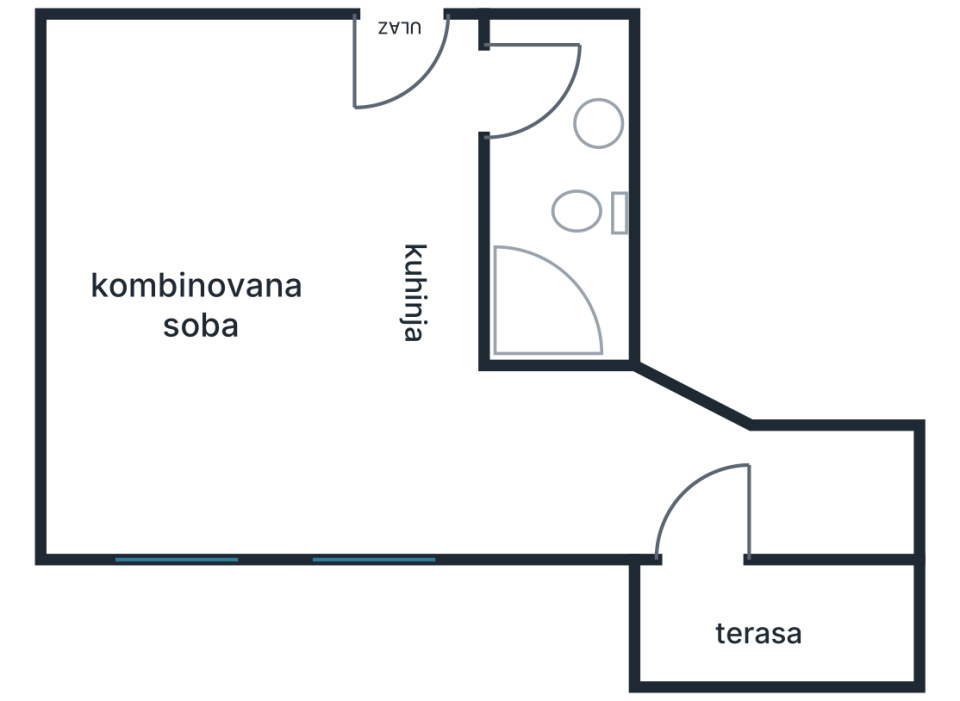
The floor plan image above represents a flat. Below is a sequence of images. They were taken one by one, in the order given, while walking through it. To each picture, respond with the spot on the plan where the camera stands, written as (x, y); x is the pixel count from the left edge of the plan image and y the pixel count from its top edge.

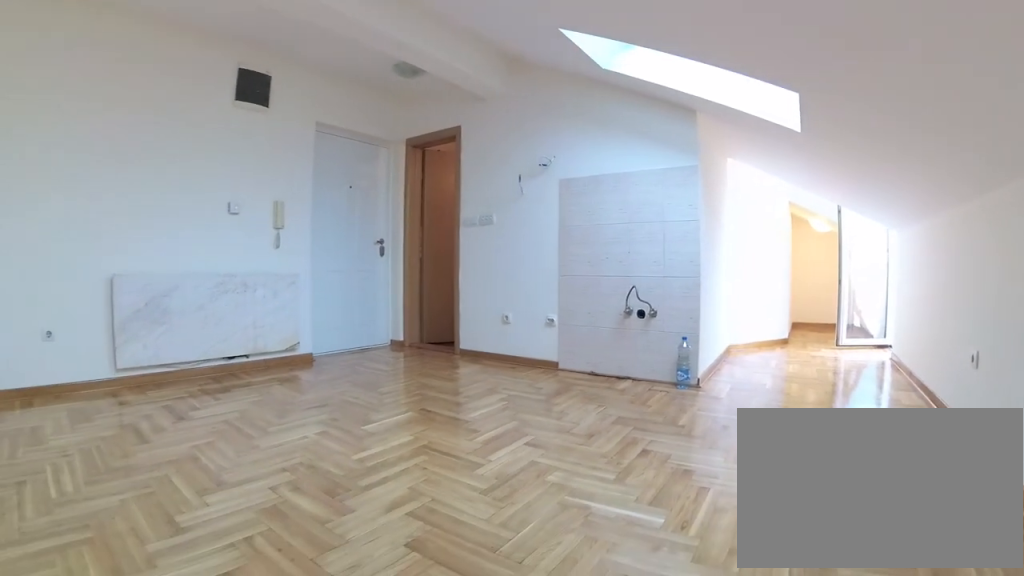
(110, 430)
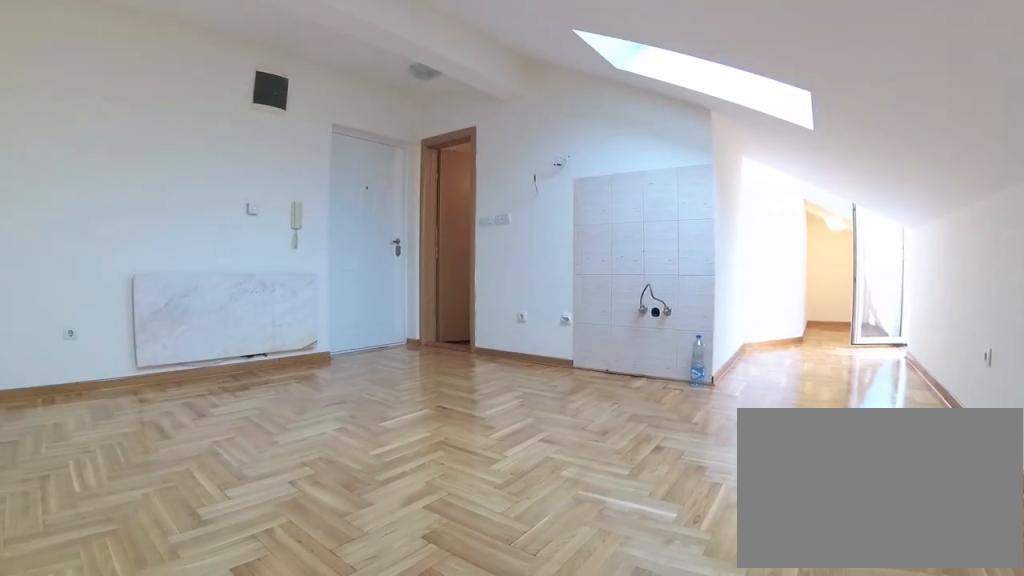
(110, 438)
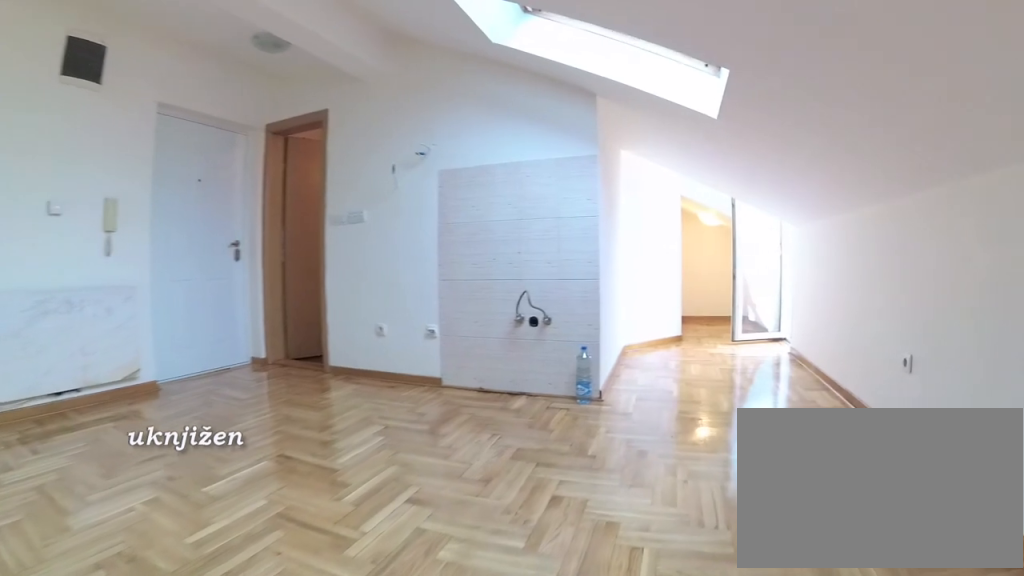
(159, 440)
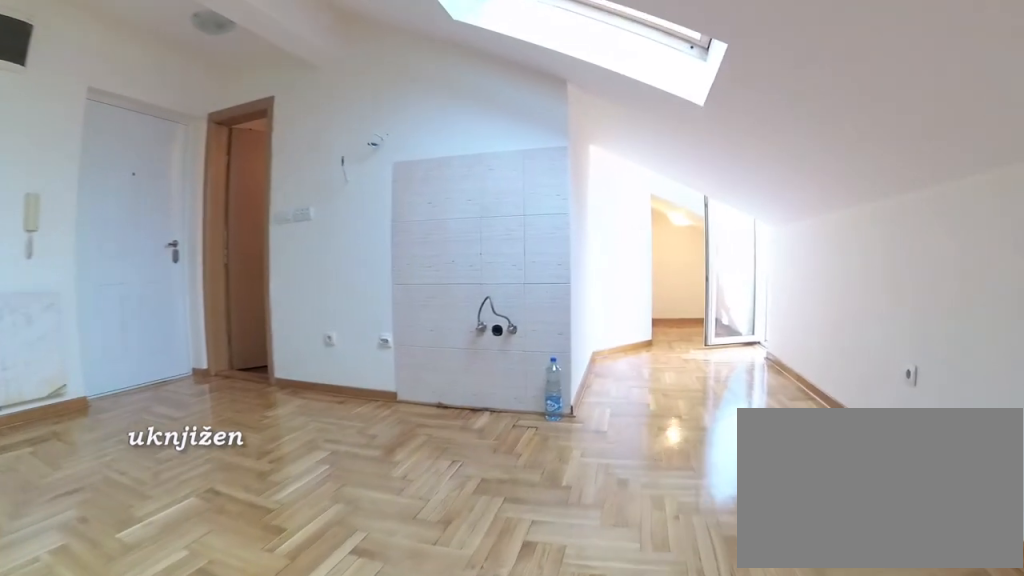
(172, 437)
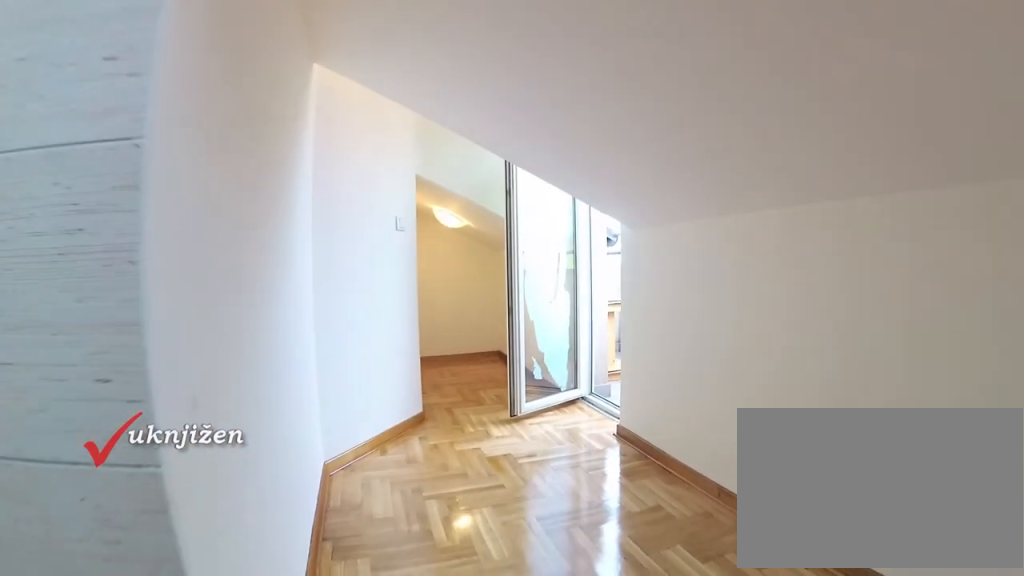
(320, 454)
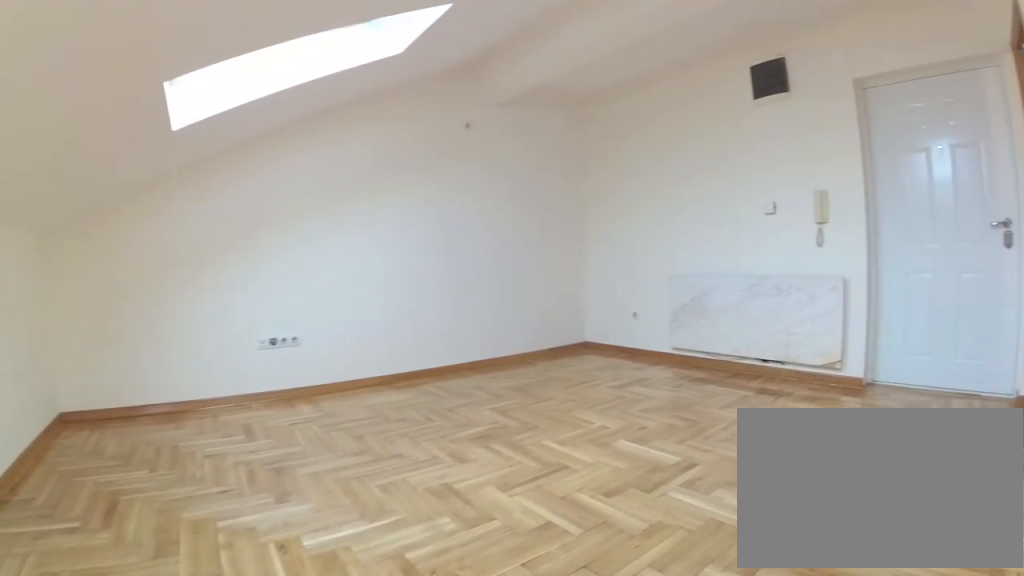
(462, 454)
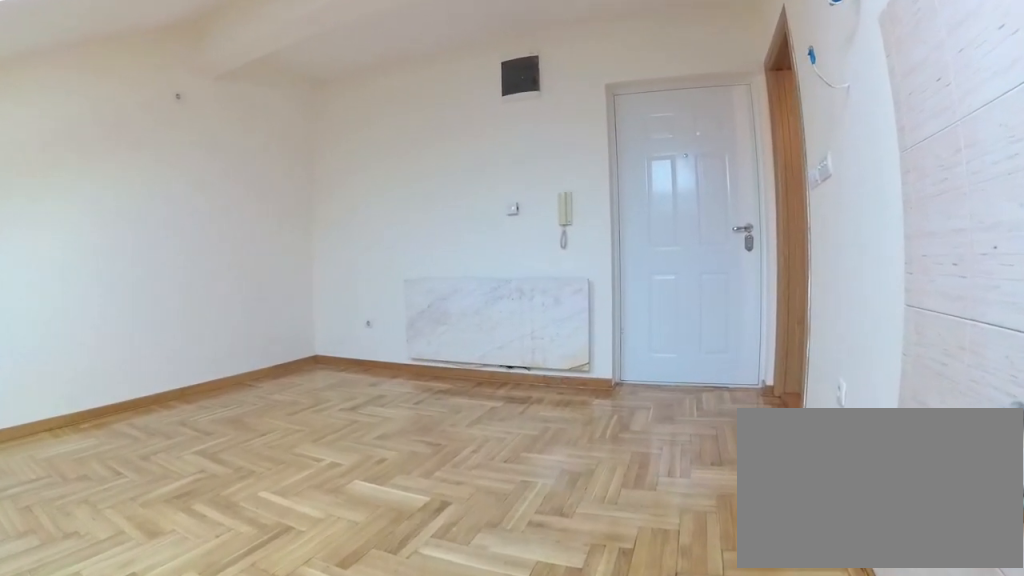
(432, 399)
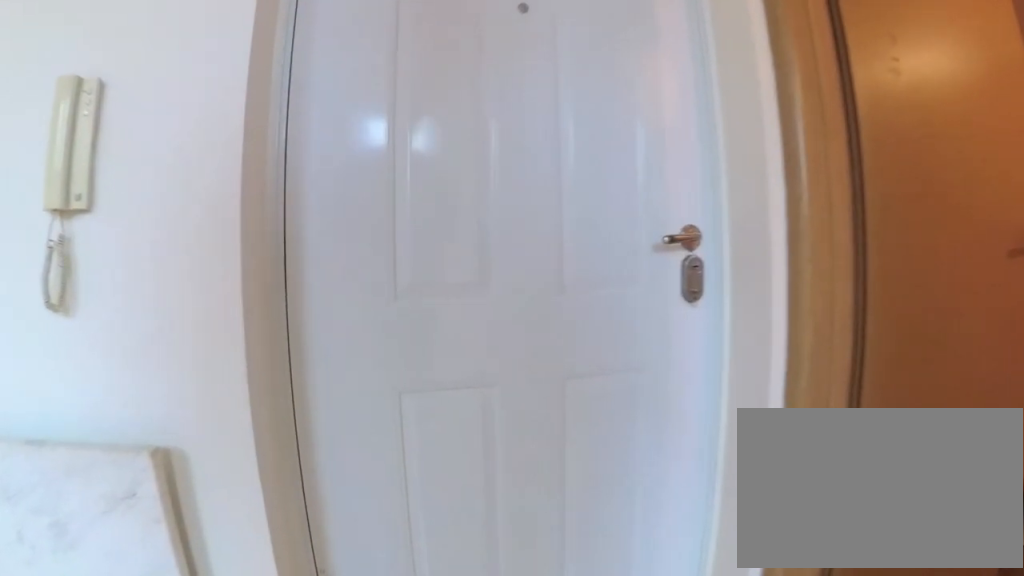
(432, 169)
